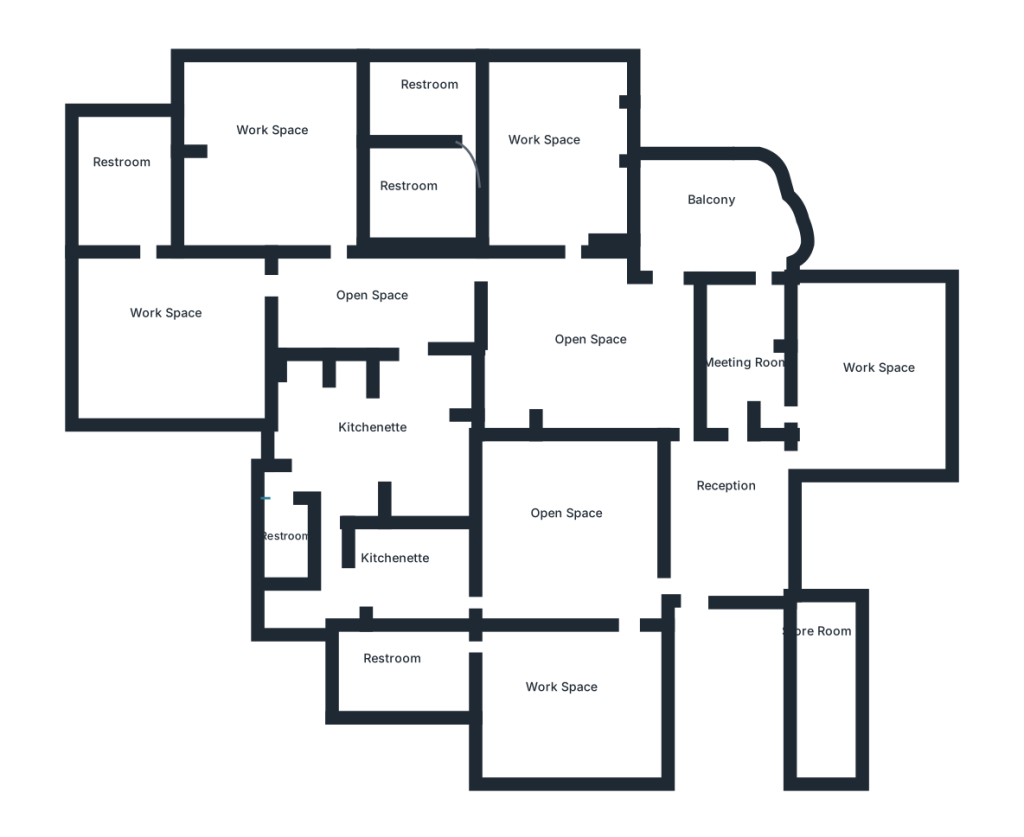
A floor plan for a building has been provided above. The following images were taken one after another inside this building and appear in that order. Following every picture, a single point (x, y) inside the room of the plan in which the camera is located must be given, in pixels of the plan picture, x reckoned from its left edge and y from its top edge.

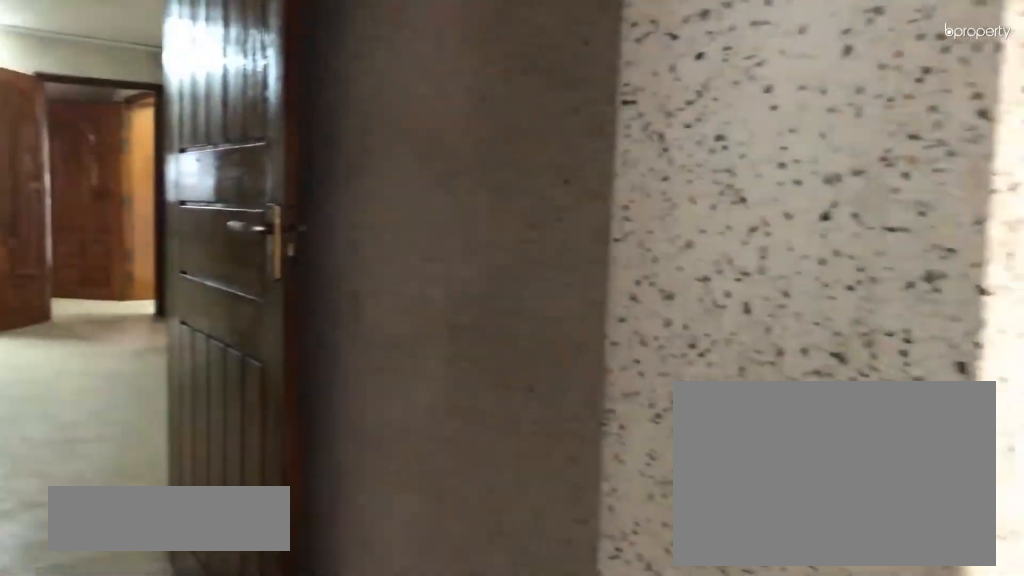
(414, 582)
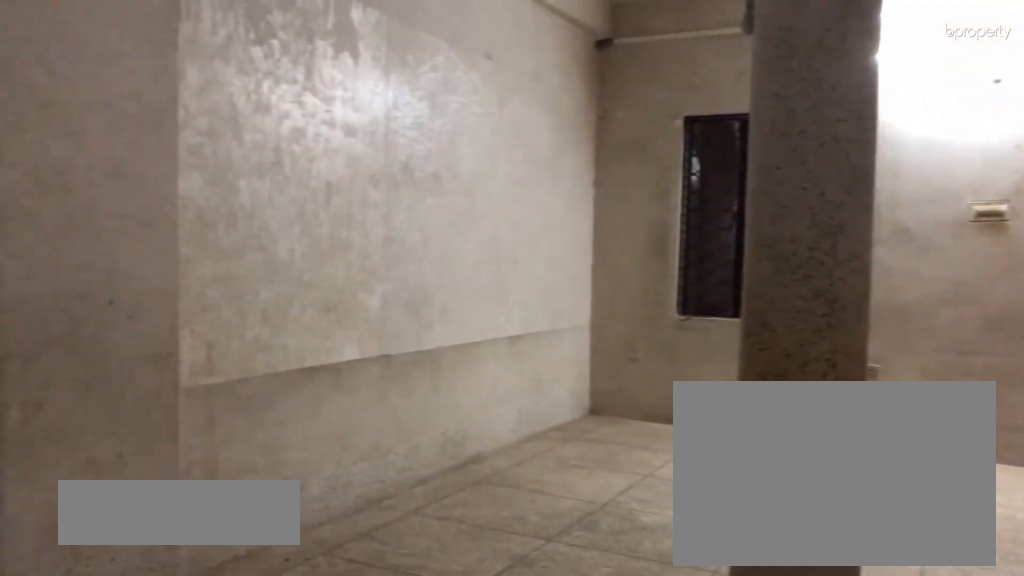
(594, 553)
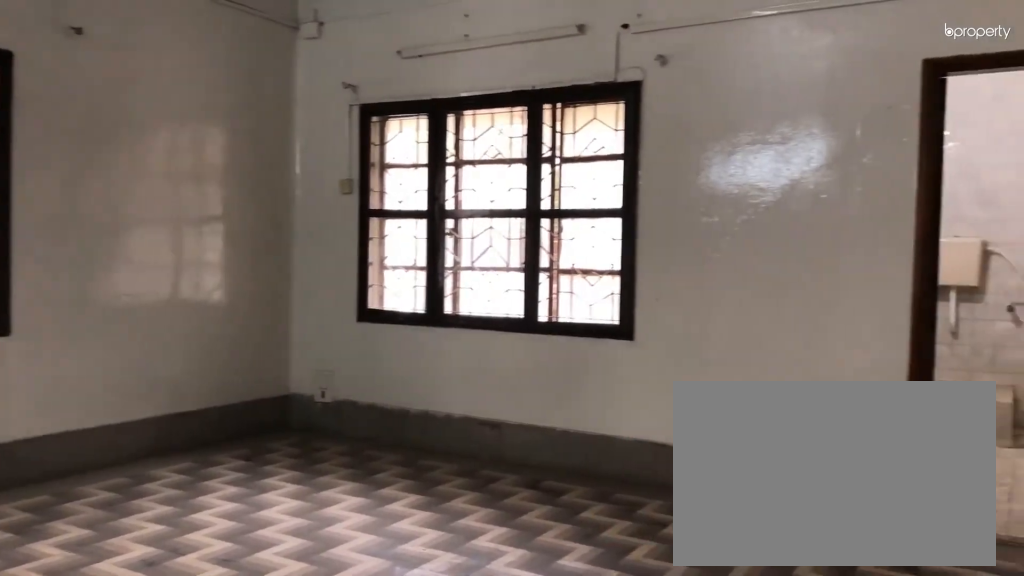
(545, 681)
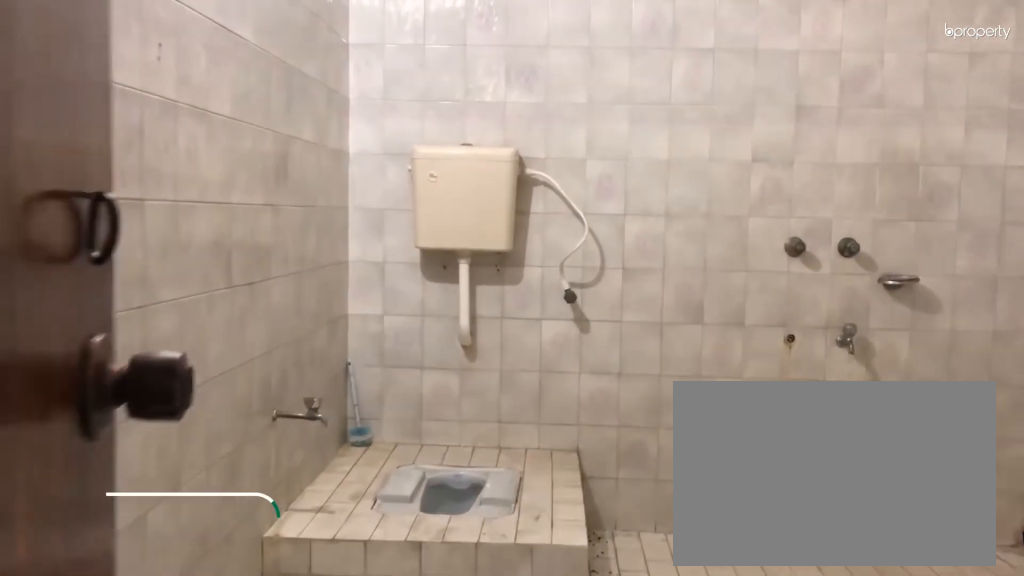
(407, 656)
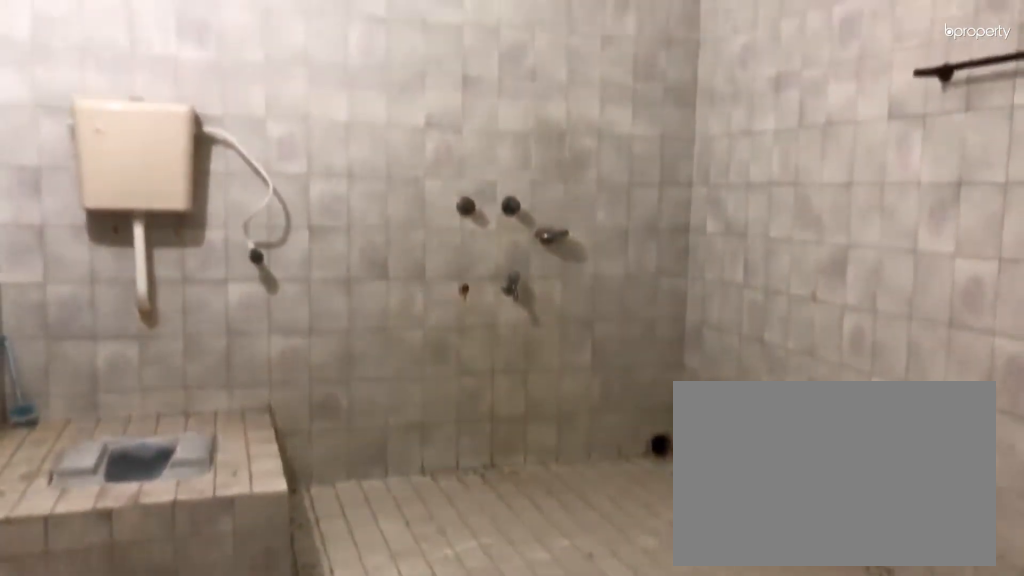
(407, 656)
